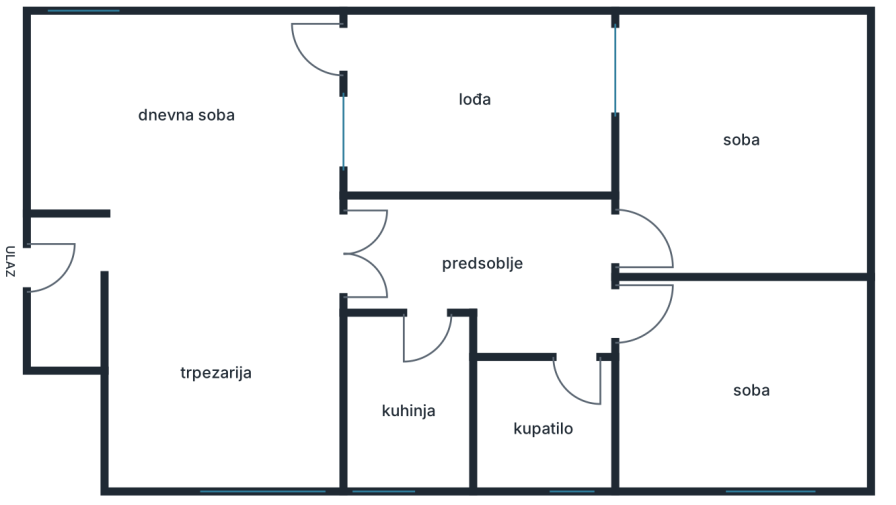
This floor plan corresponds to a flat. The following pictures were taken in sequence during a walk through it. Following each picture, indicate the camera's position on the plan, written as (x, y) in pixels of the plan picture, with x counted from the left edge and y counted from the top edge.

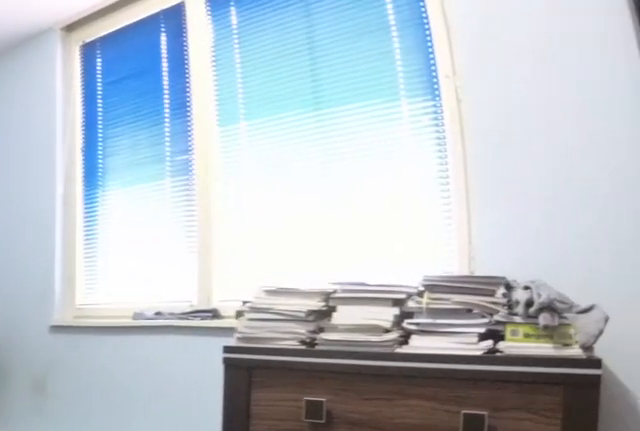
(668, 359)
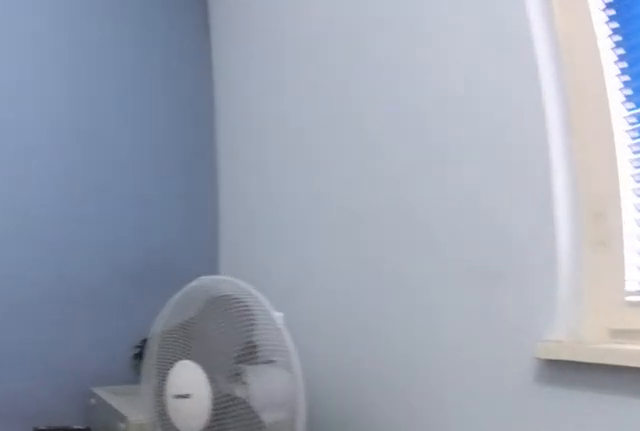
(768, 436)
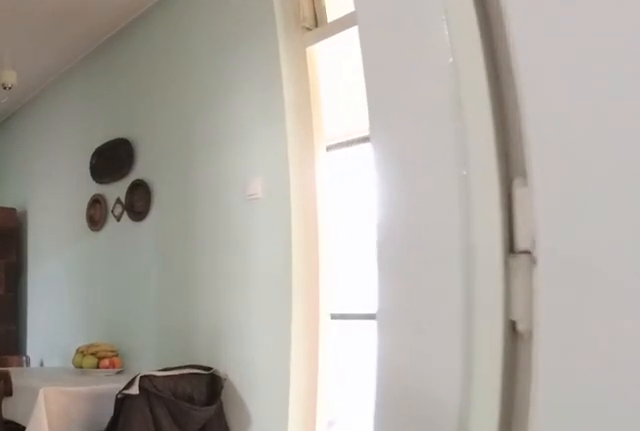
(657, 321)
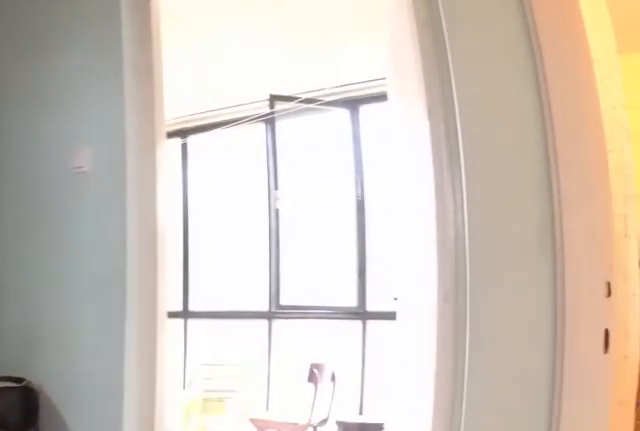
(619, 312)
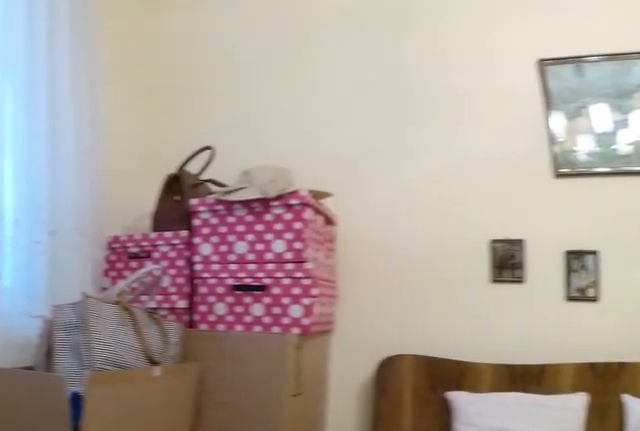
(777, 248)
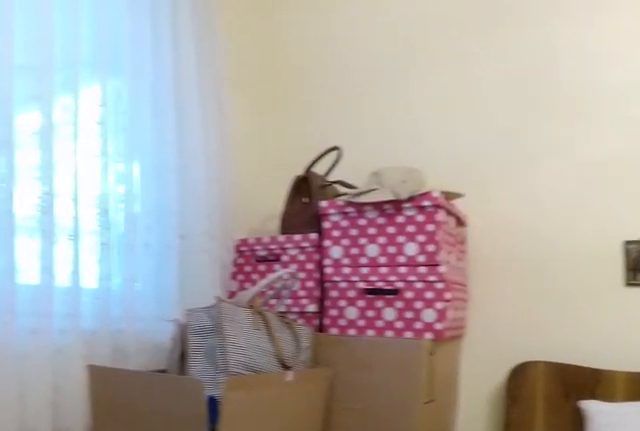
(780, 246)
